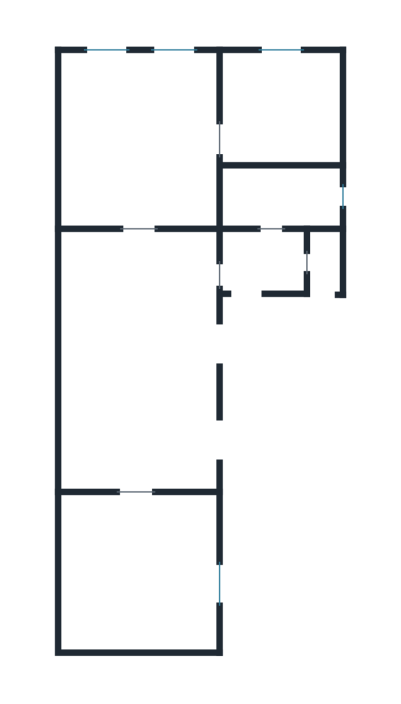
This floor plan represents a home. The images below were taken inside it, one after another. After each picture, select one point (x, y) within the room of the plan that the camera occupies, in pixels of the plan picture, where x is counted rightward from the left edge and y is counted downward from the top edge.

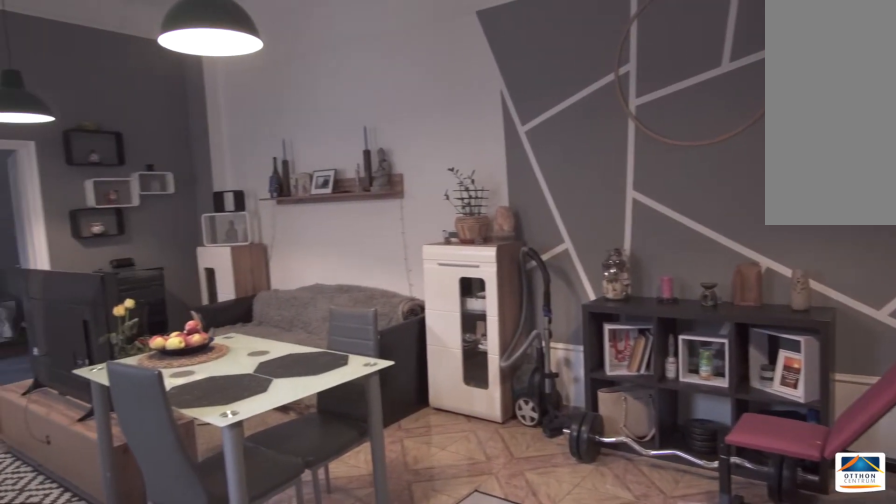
(130, 360)
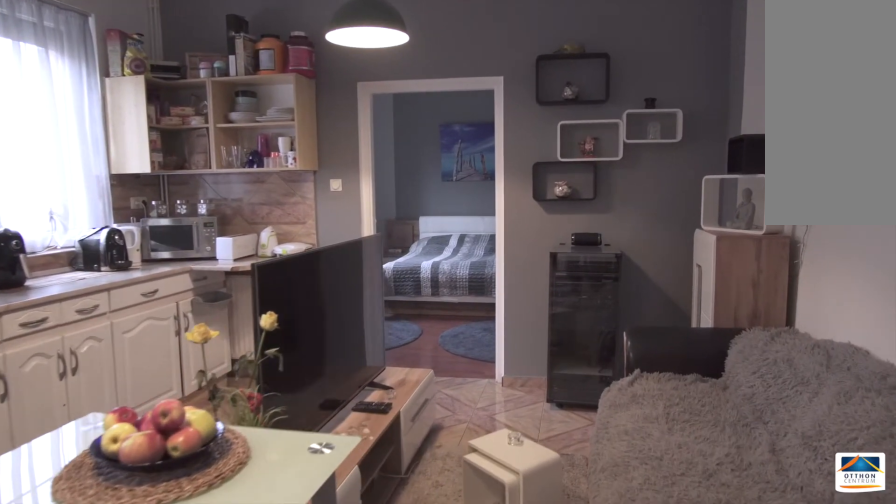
(130, 360)
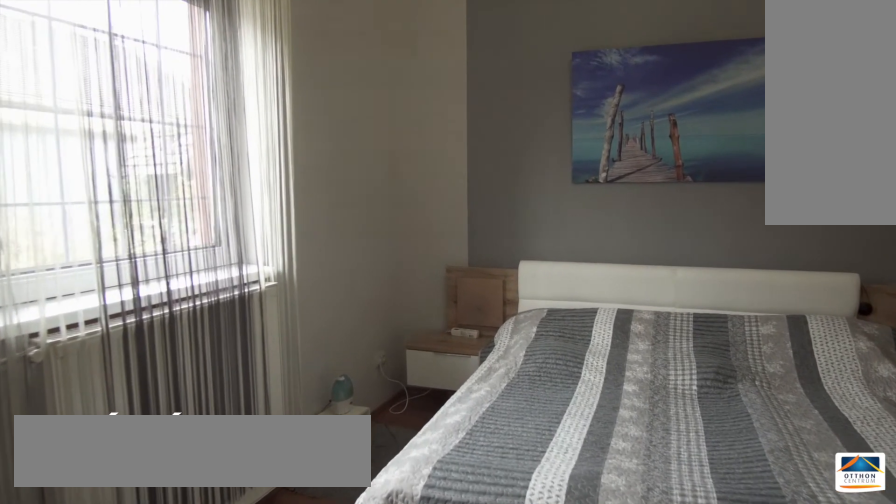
(130, 576)
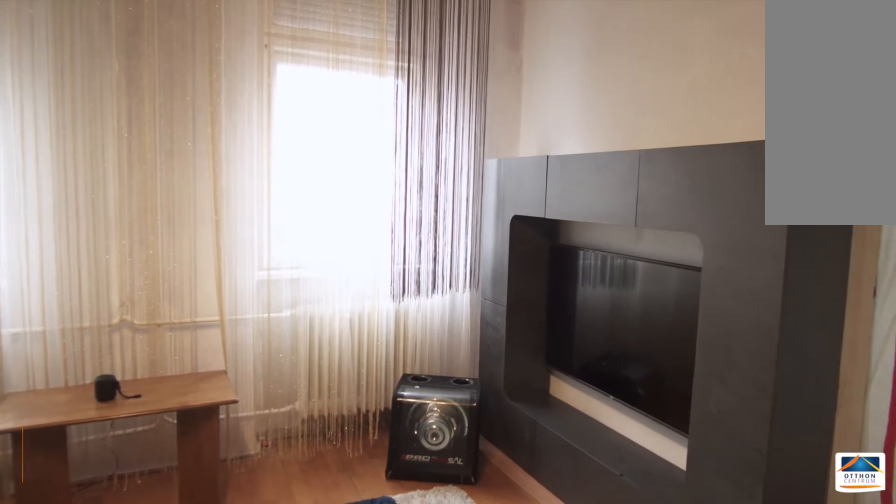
(130, 130)
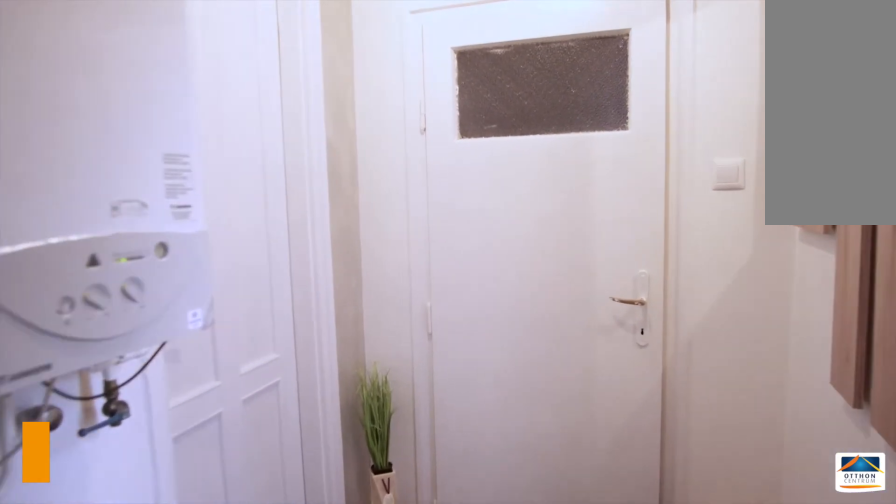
(257, 262)
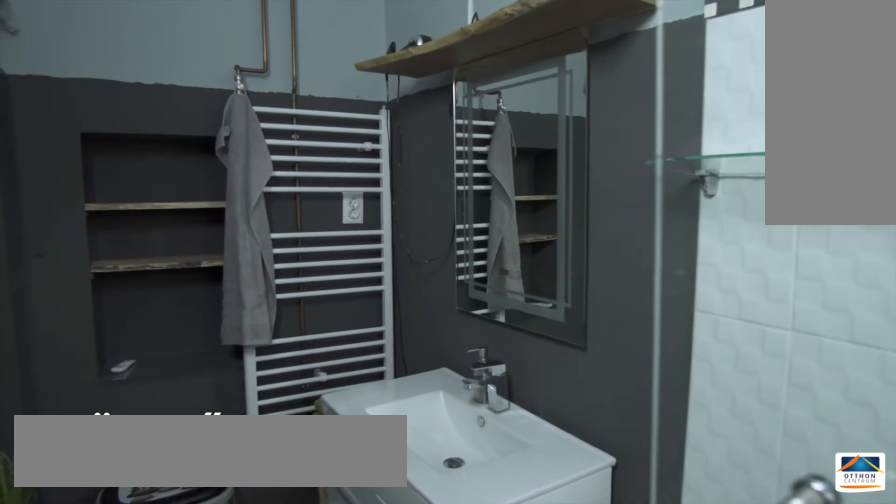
(285, 197)
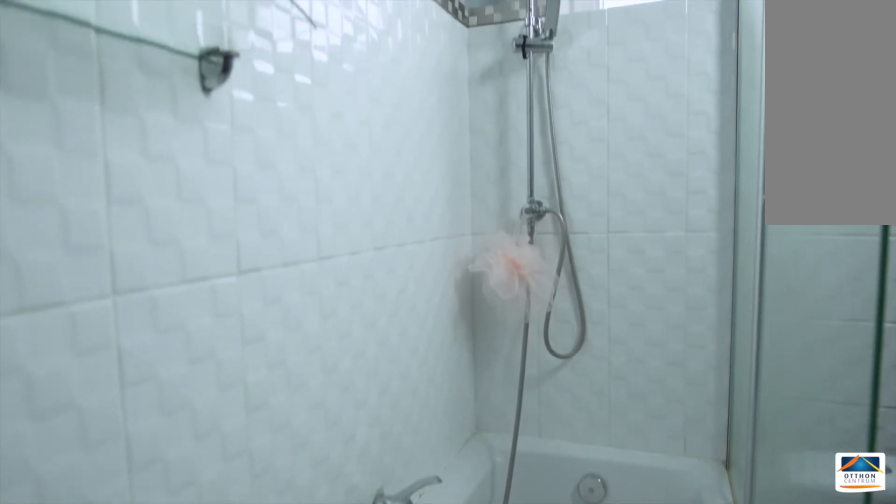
(286, 196)
